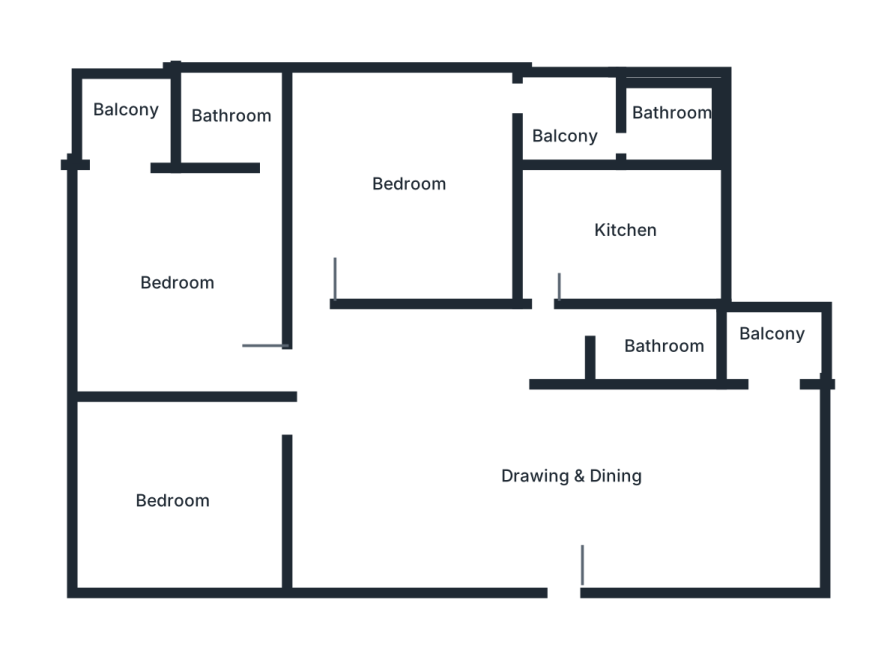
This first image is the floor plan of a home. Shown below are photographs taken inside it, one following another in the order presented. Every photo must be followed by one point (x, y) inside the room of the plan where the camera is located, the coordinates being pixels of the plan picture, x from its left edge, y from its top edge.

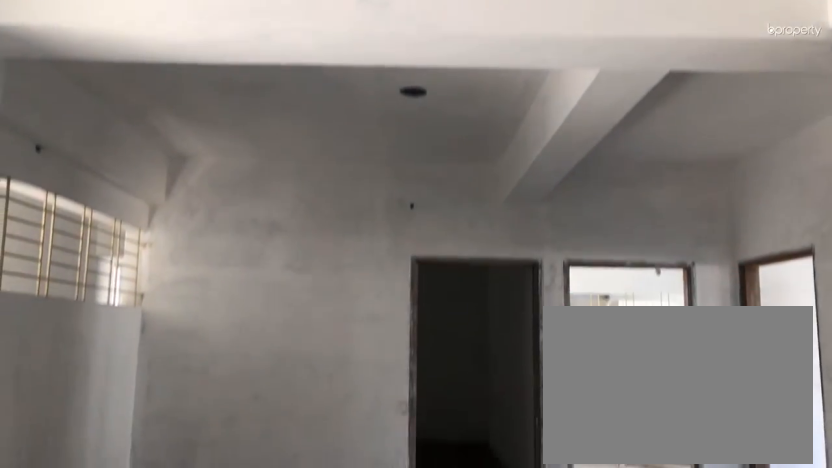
(492, 469)
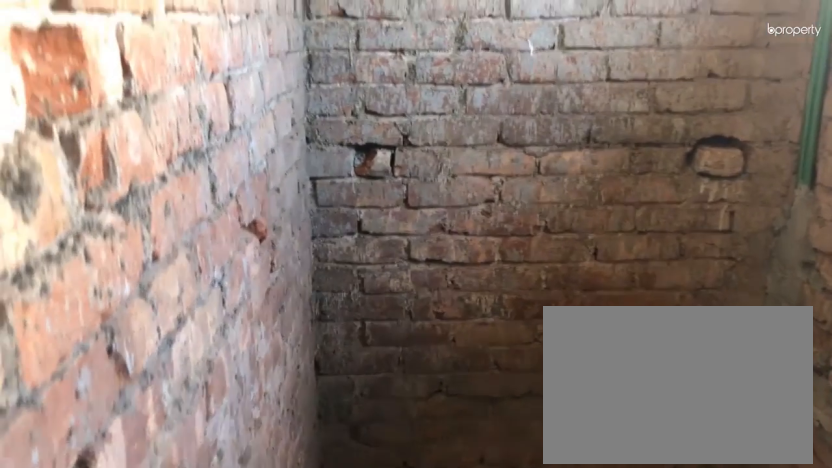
(225, 117)
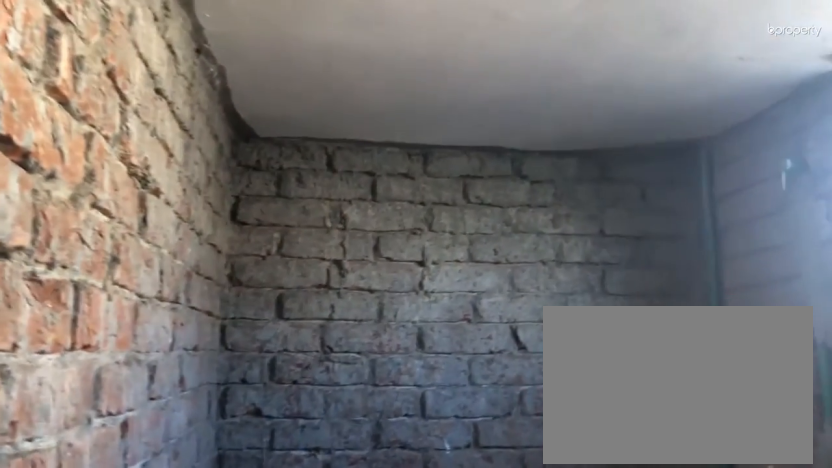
(225, 117)
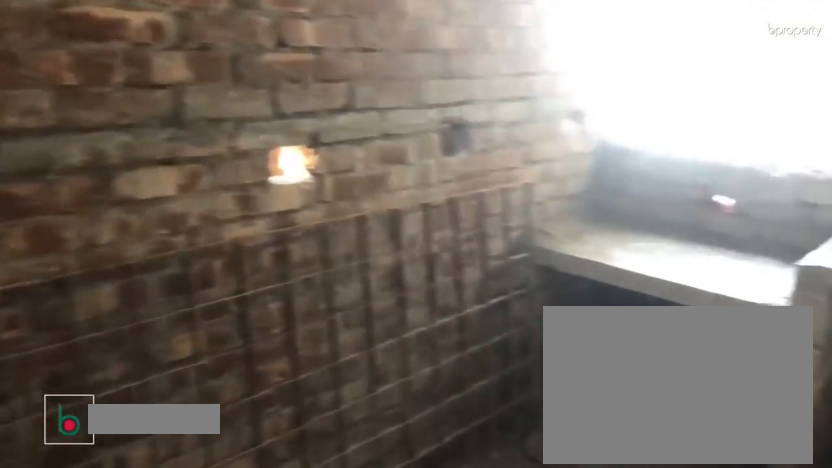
(602, 235)
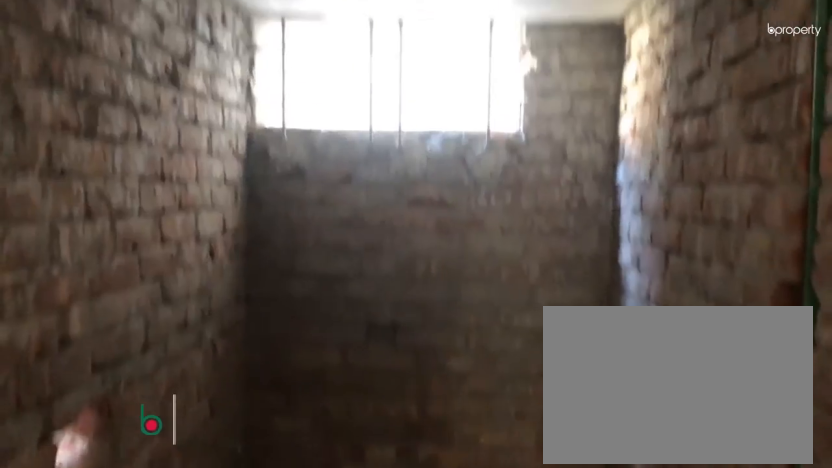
(657, 344)
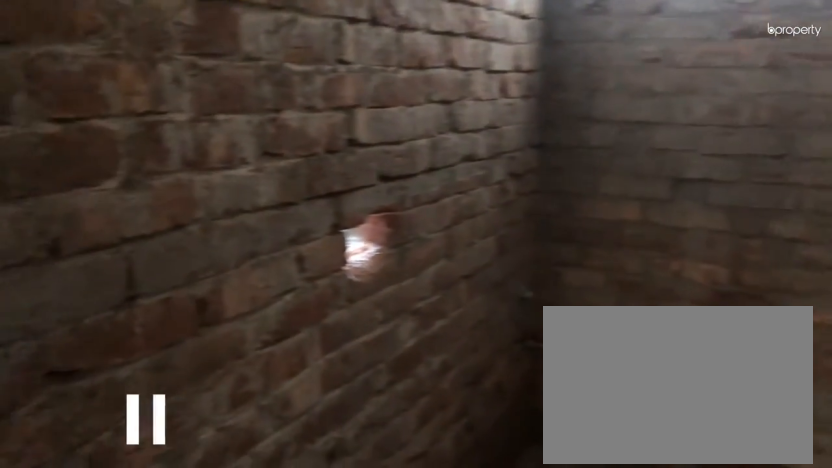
(657, 344)
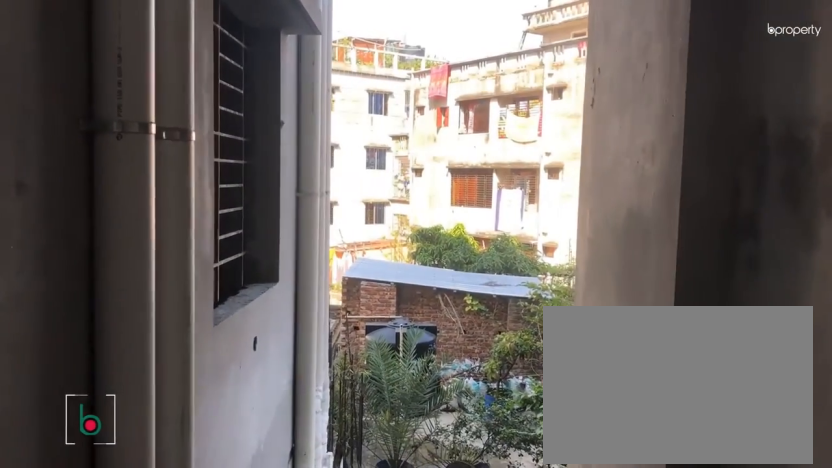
(774, 347)
